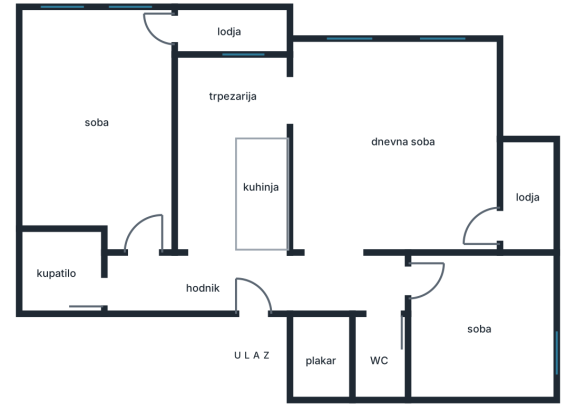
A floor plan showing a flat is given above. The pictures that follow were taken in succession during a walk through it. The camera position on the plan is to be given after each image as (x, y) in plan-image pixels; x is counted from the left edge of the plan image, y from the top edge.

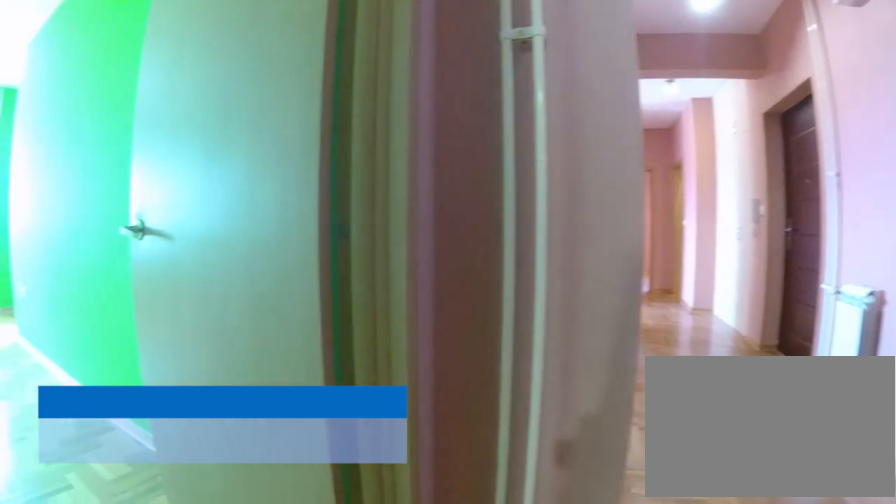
(105, 284)
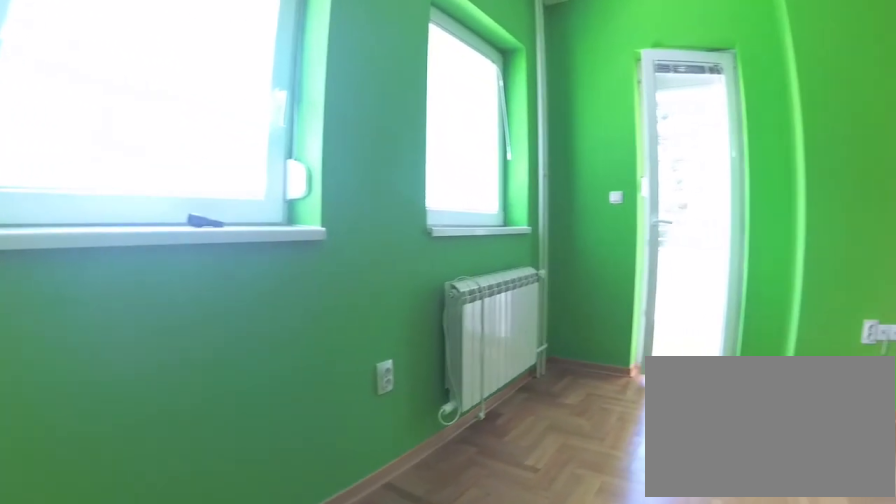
(54, 63)
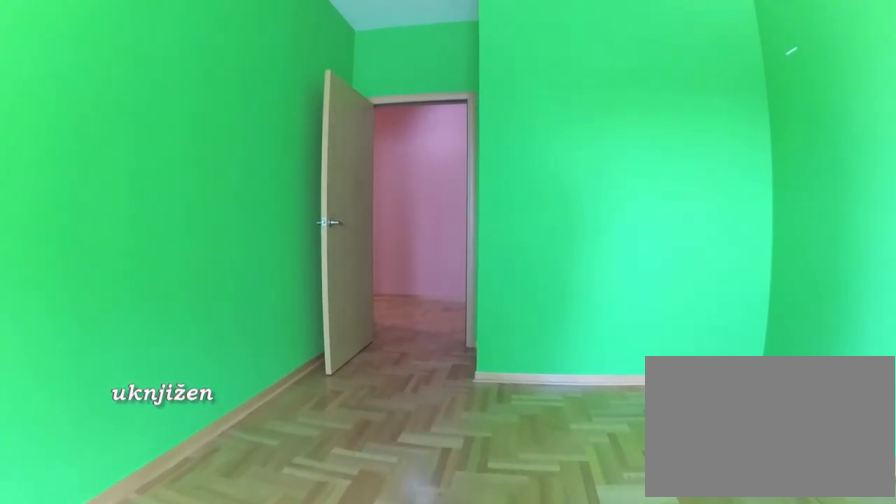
(84, 114)
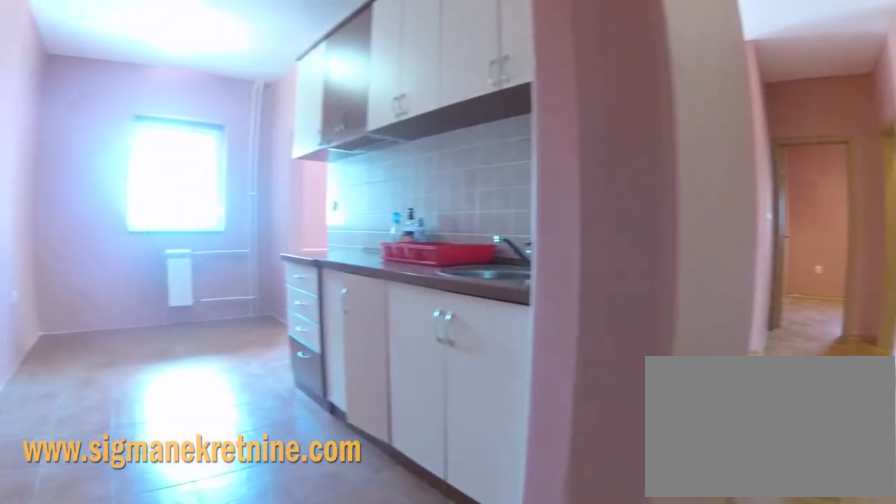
(201, 285)
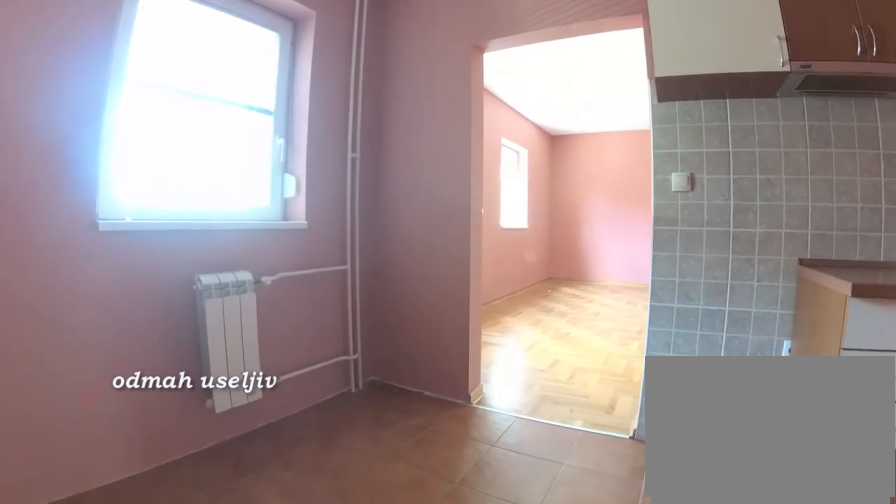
(192, 150)
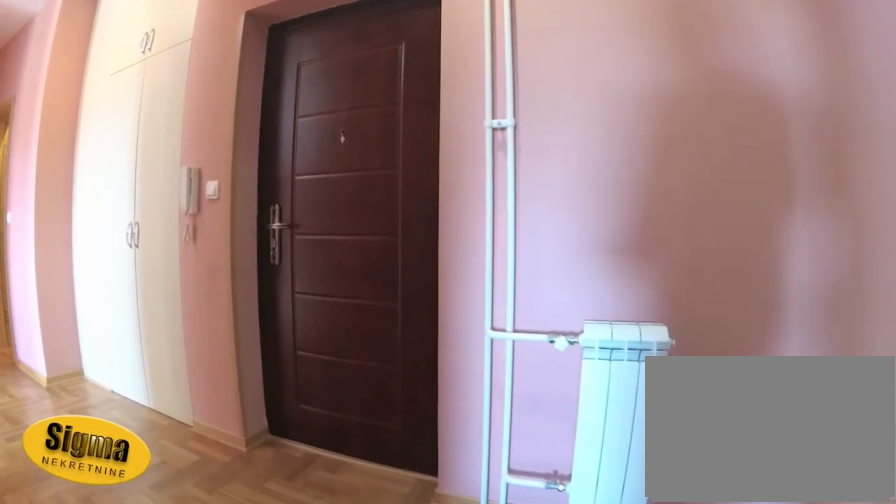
(201, 243)
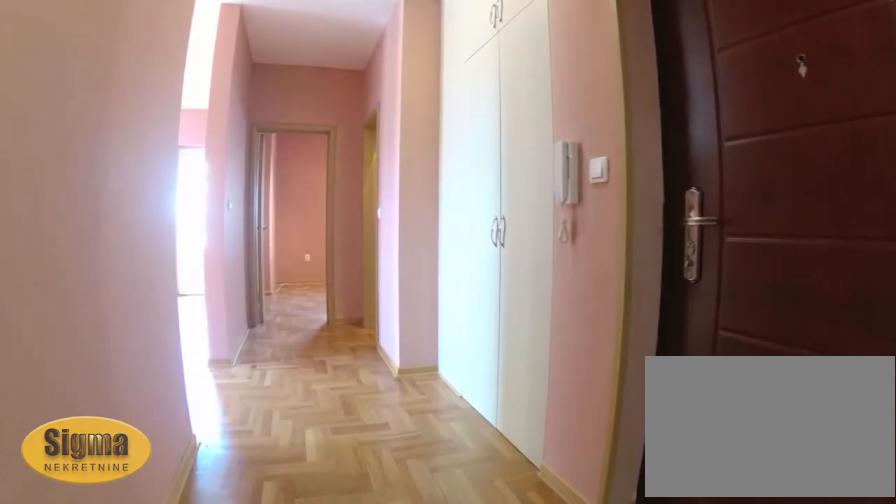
(201, 279)
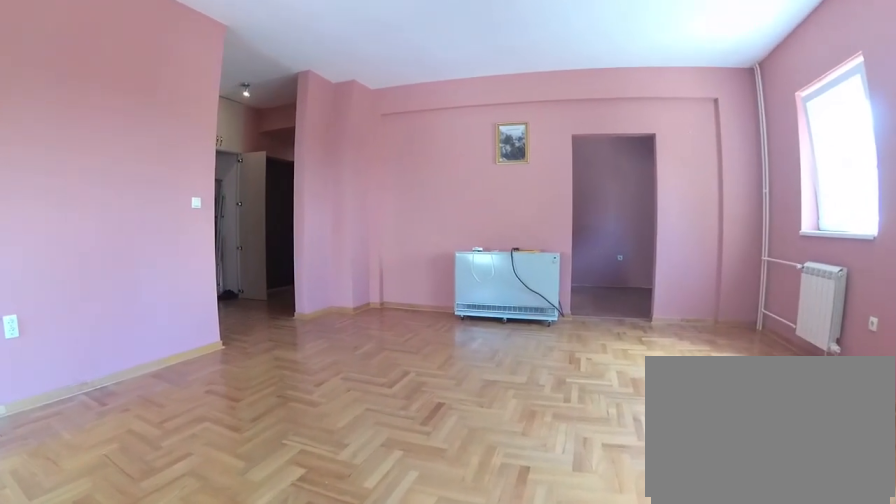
(452, 123)
